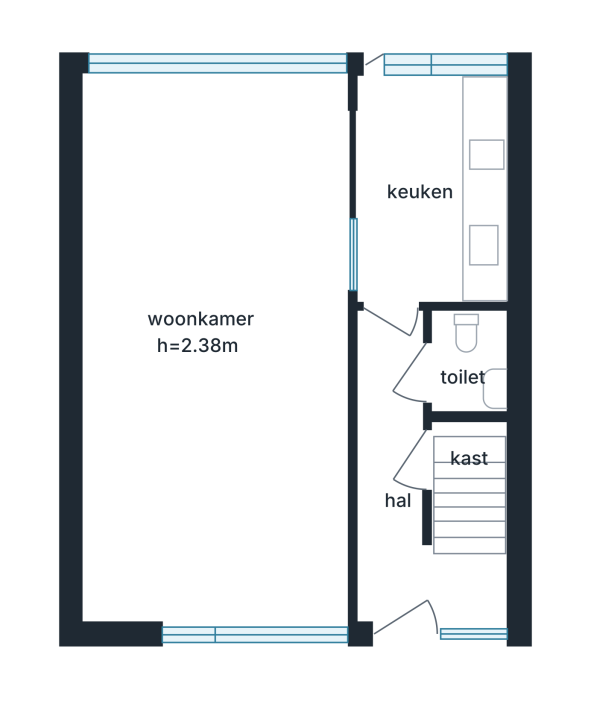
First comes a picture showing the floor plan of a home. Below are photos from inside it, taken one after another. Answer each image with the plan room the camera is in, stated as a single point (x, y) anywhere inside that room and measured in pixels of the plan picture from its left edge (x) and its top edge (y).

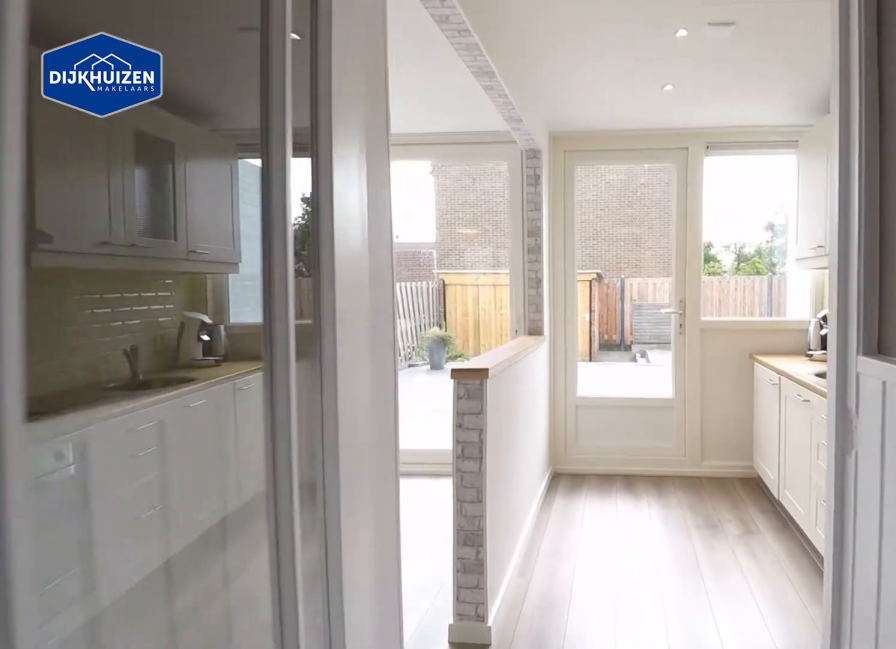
(406, 494)
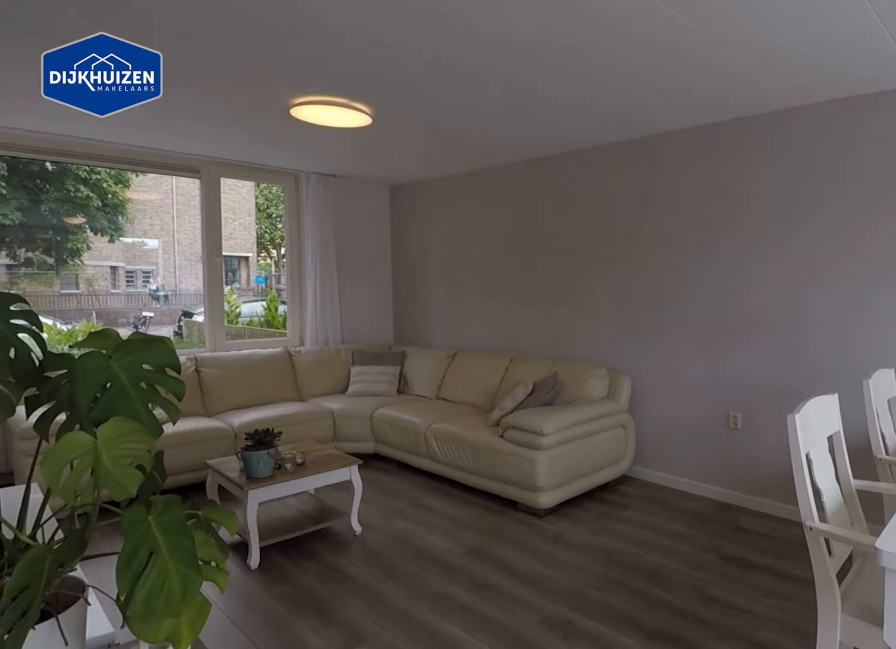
(157, 233)
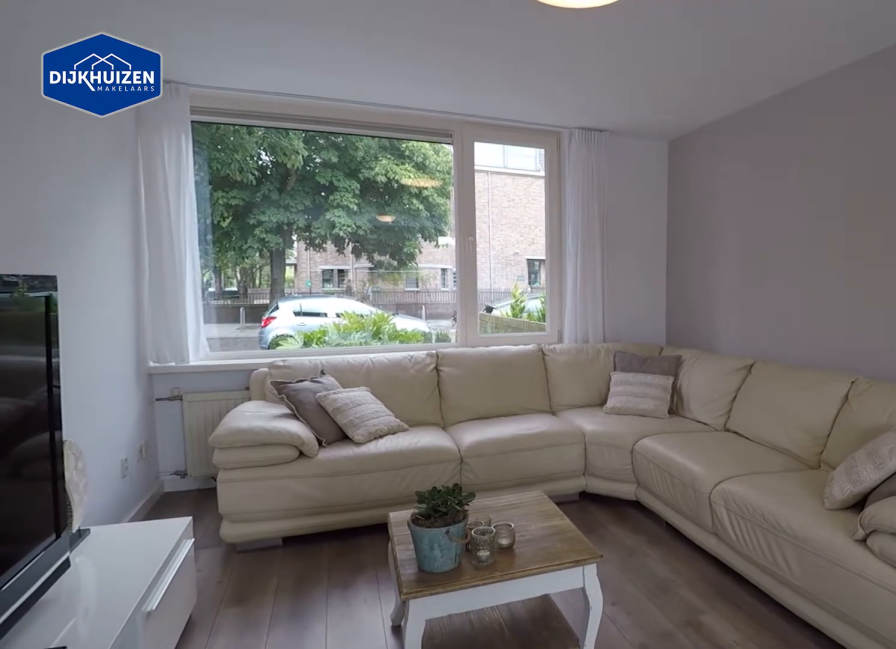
(157, 233)
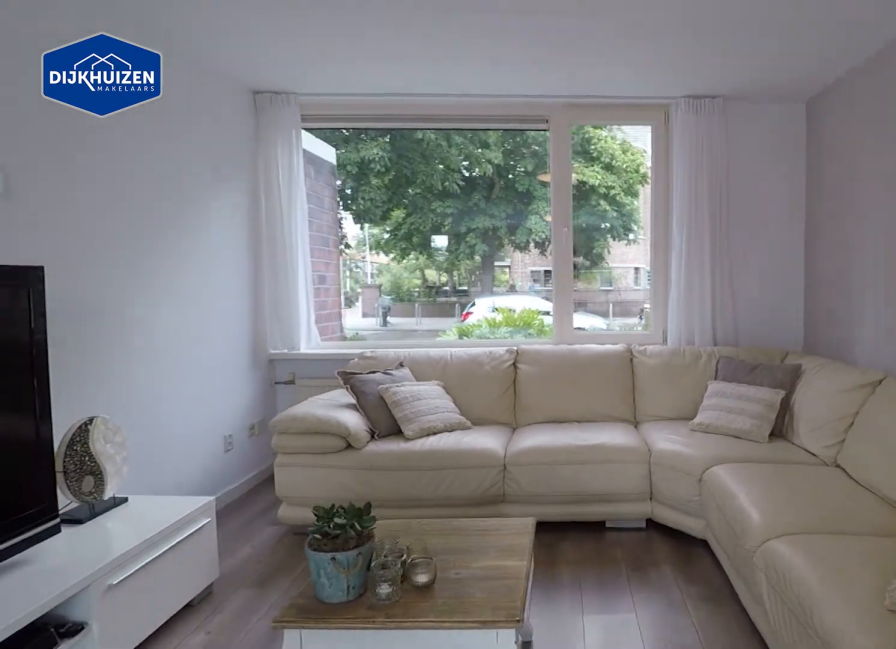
(157, 233)
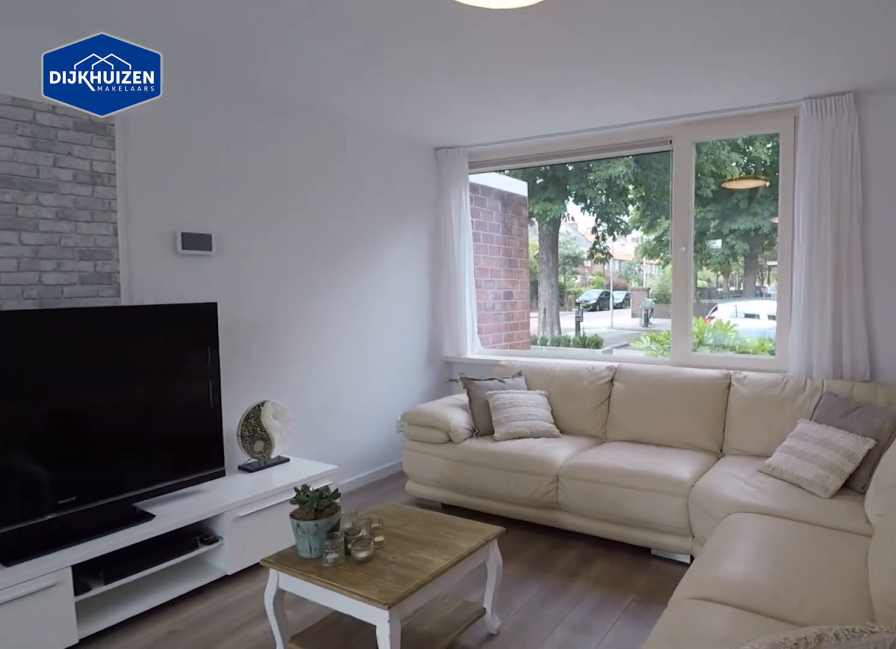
(157, 233)
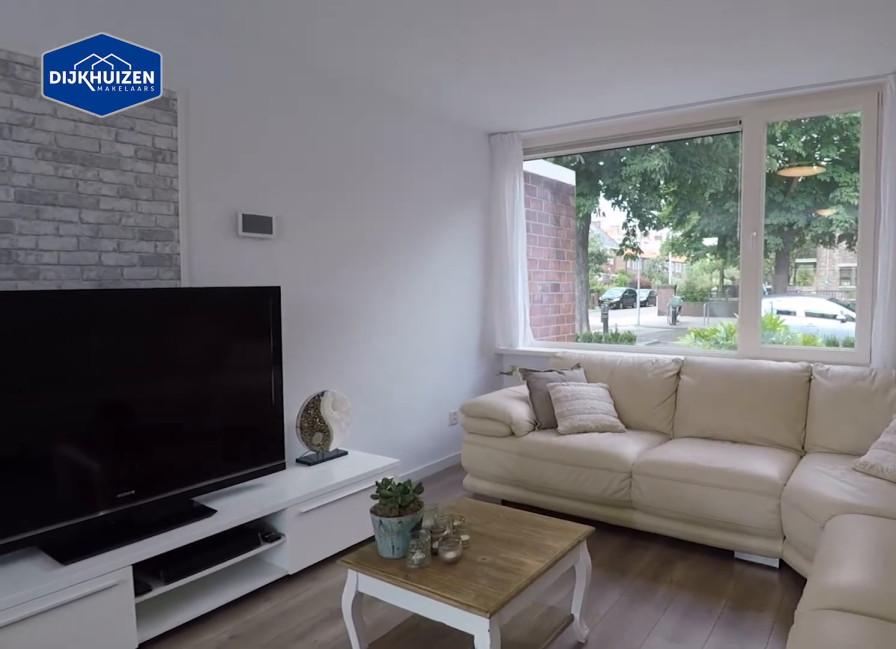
(157, 233)
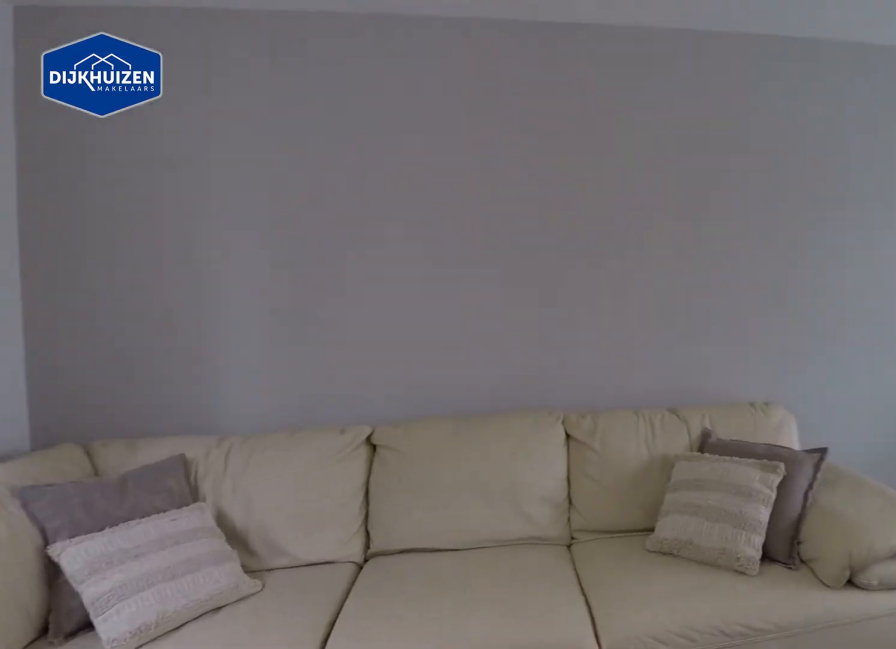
(157, 233)
